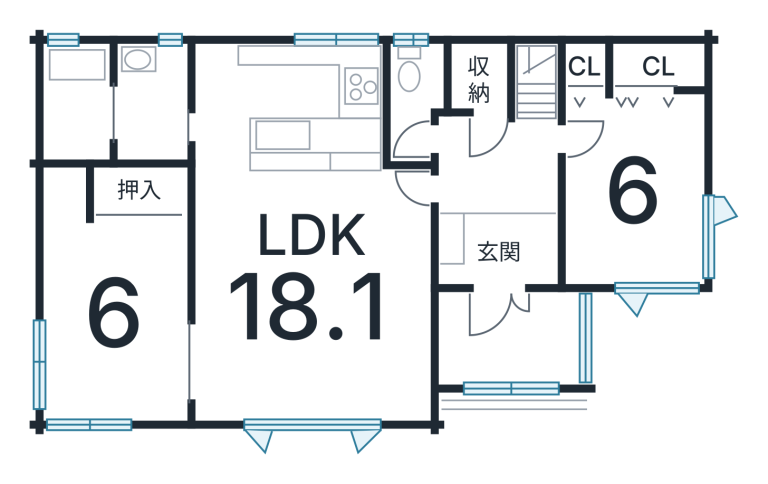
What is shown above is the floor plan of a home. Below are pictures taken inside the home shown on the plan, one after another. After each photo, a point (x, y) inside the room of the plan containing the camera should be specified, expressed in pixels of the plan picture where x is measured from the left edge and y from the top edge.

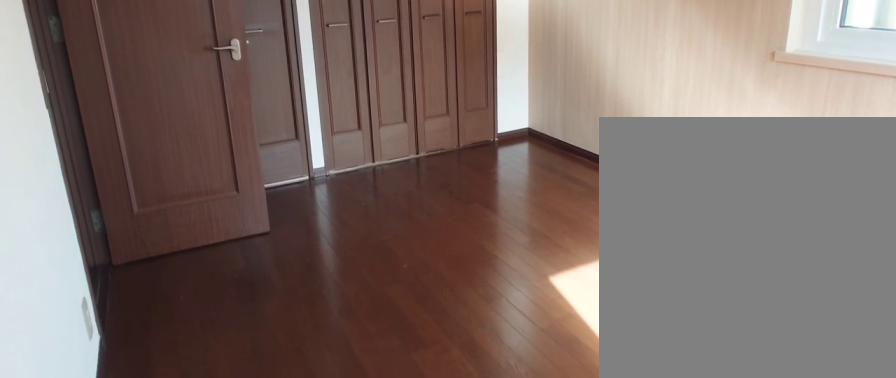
(621, 217)
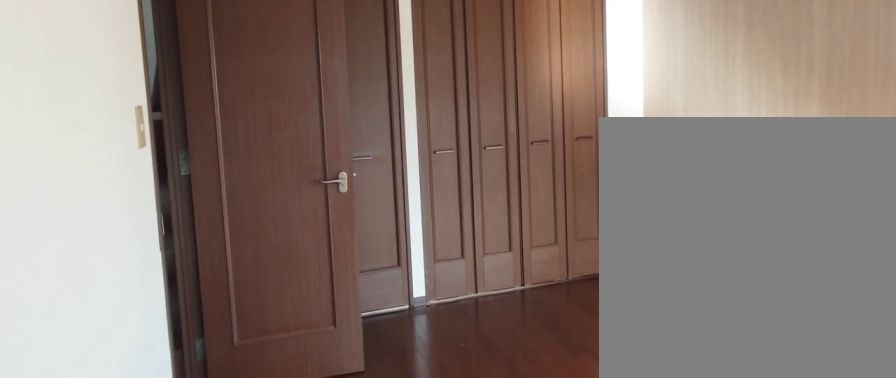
(621, 217)
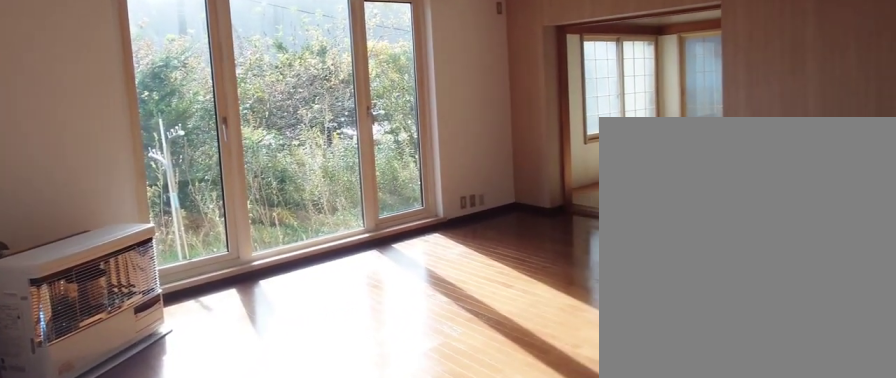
(303, 307)
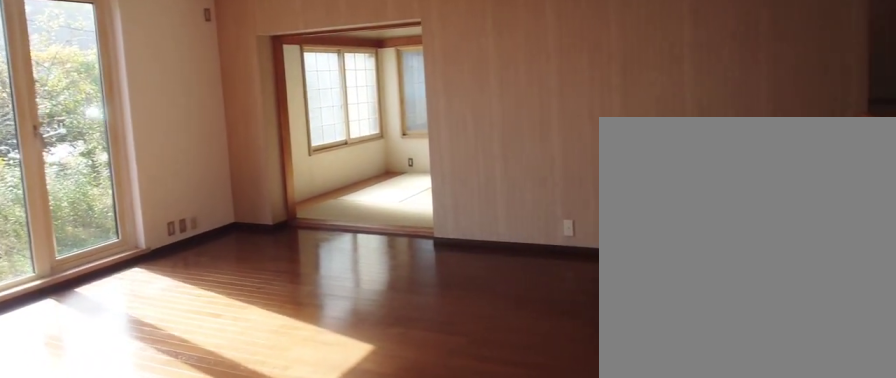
(303, 307)
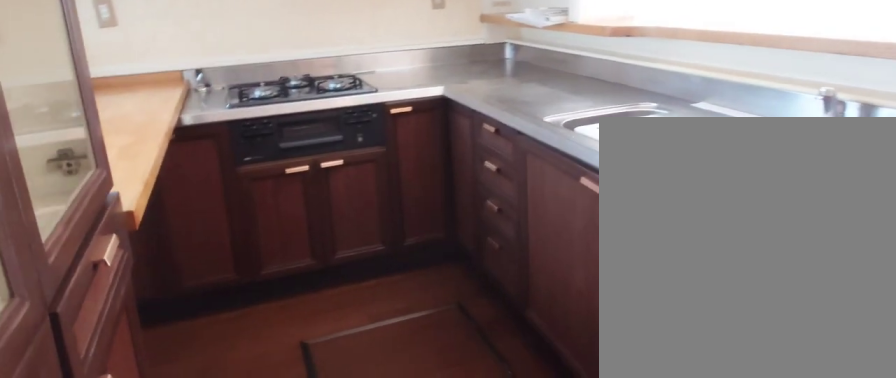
(285, 117)
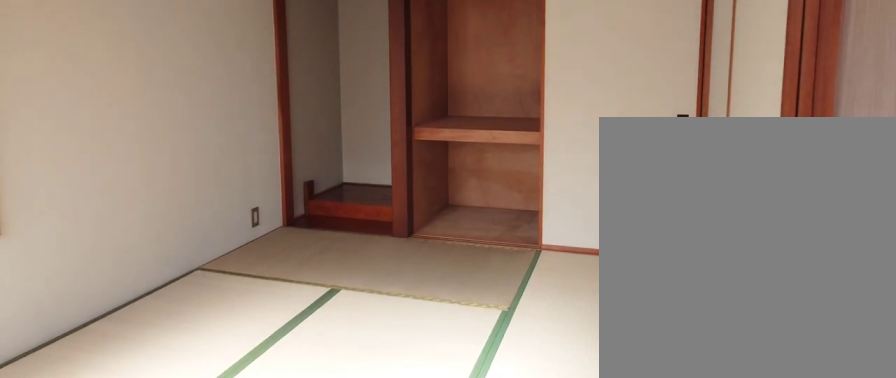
(106, 319)
